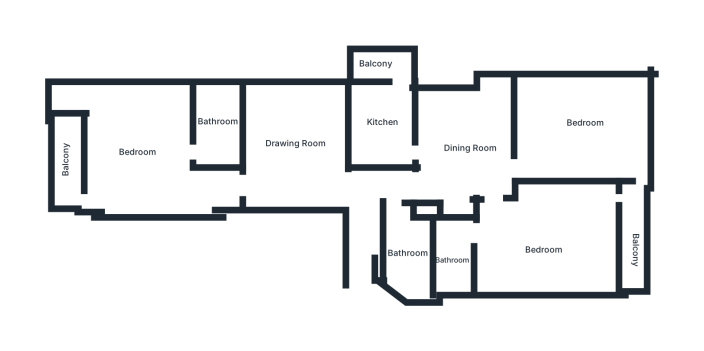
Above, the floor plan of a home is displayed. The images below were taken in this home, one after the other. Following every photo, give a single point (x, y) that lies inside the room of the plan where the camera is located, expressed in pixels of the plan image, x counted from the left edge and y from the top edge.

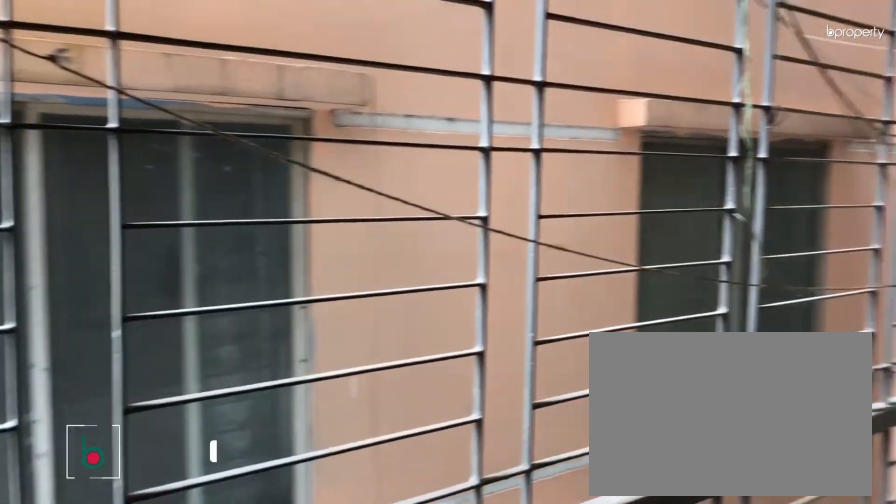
(634, 239)
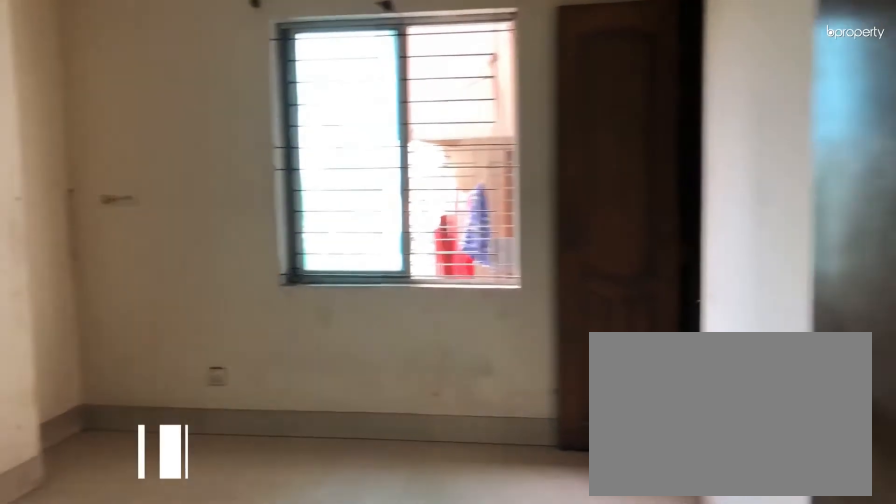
(584, 129)
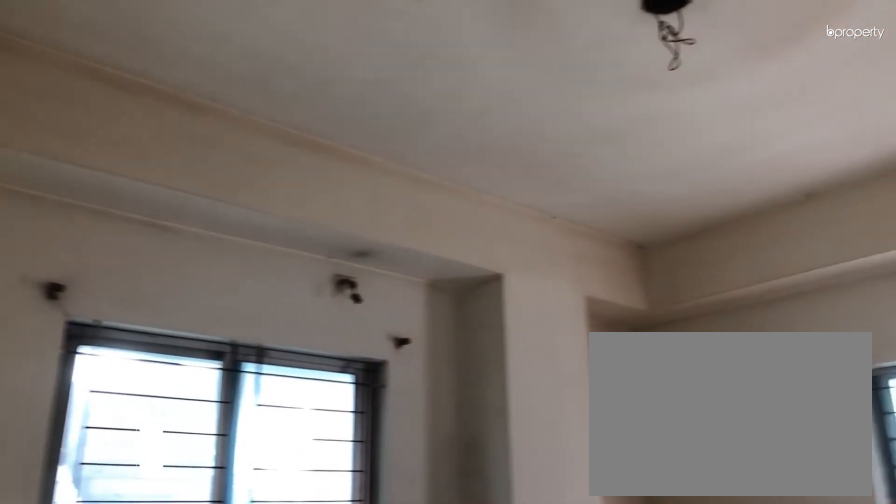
(584, 129)
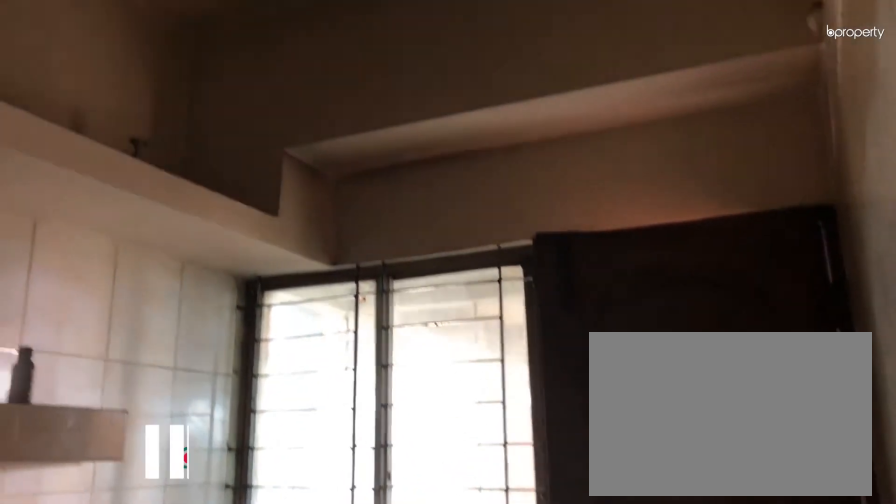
(379, 129)
